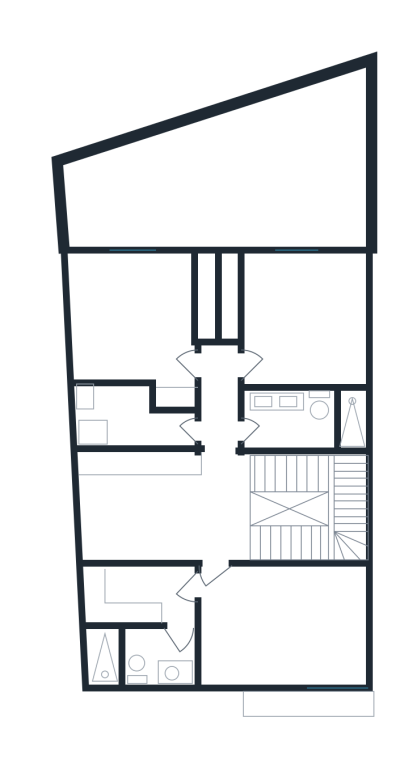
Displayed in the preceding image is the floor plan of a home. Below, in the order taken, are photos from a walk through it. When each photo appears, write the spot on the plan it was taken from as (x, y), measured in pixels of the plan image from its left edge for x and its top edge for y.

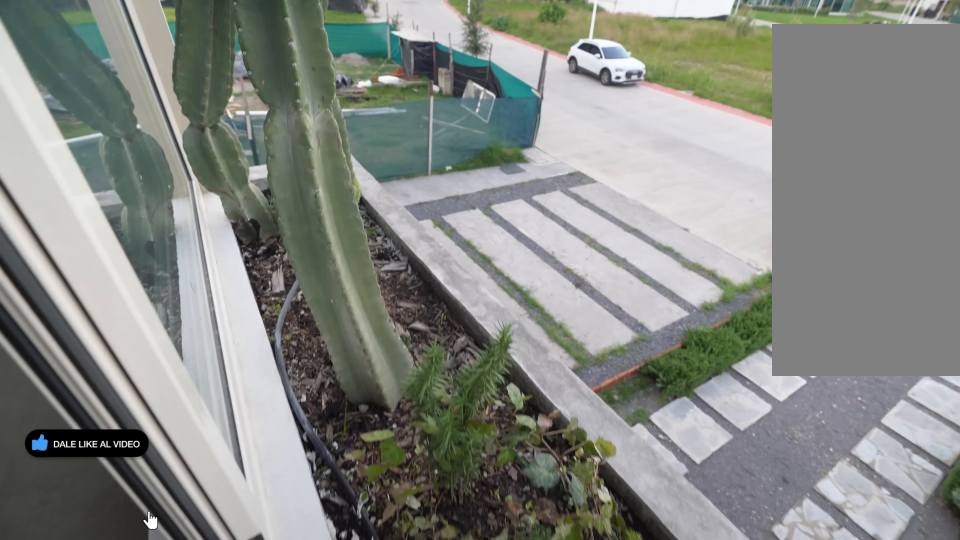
(283, 672)
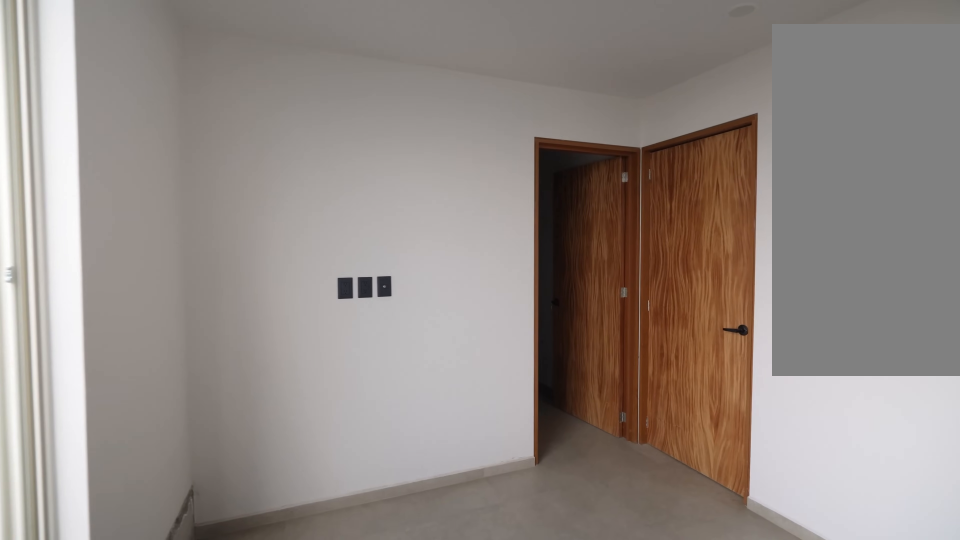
(283, 655)
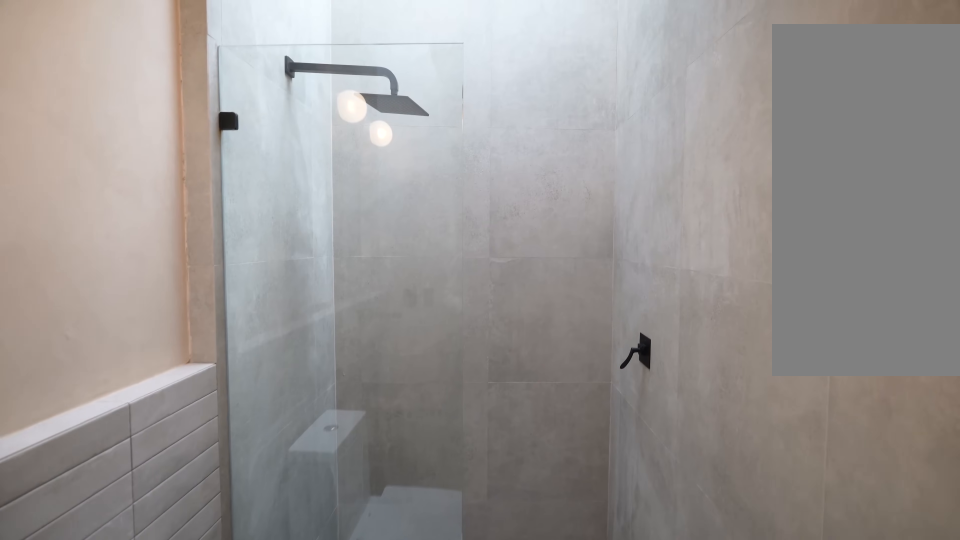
(165, 638)
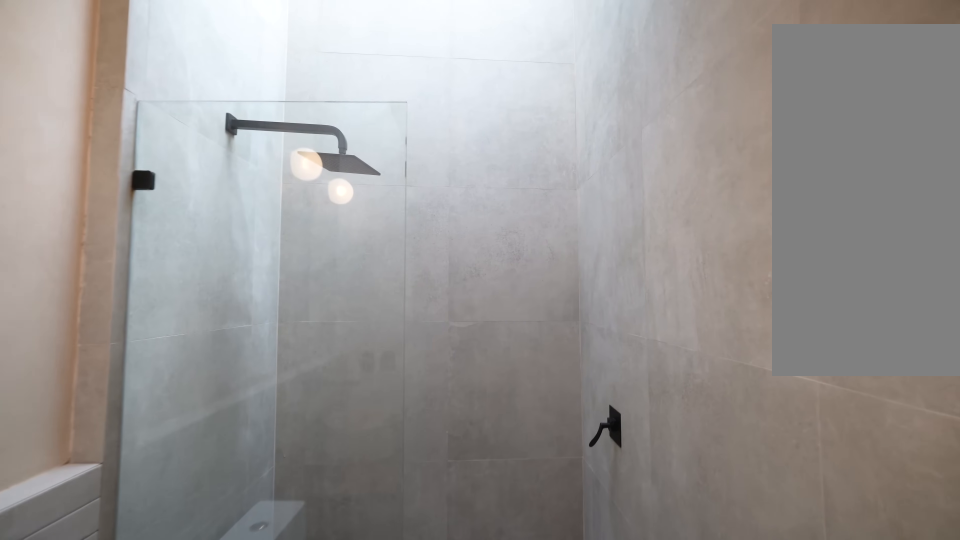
(164, 638)
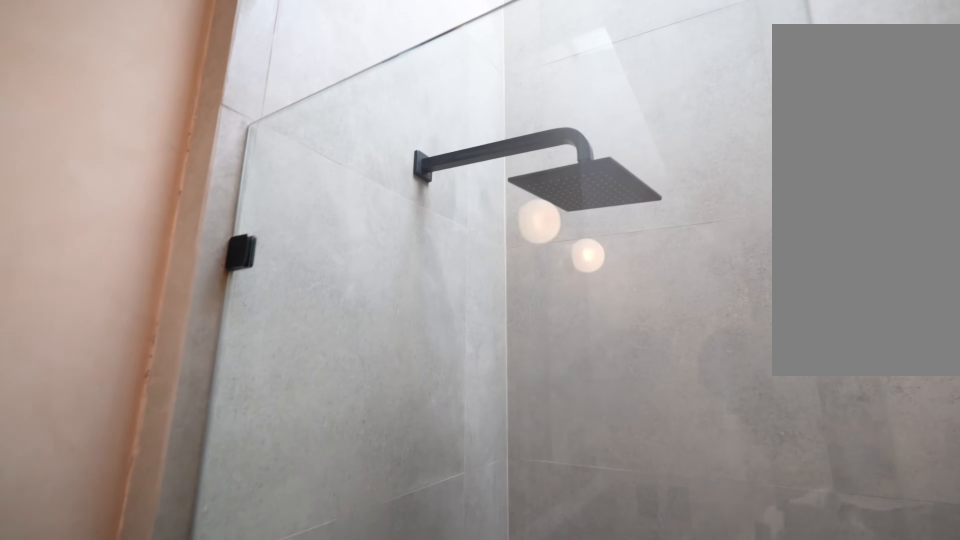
(116, 661)
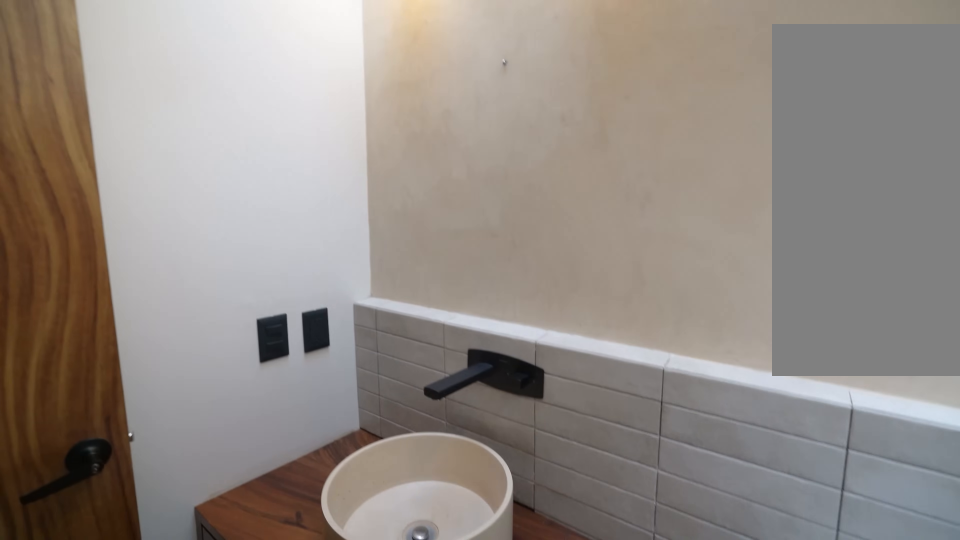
(150, 652)
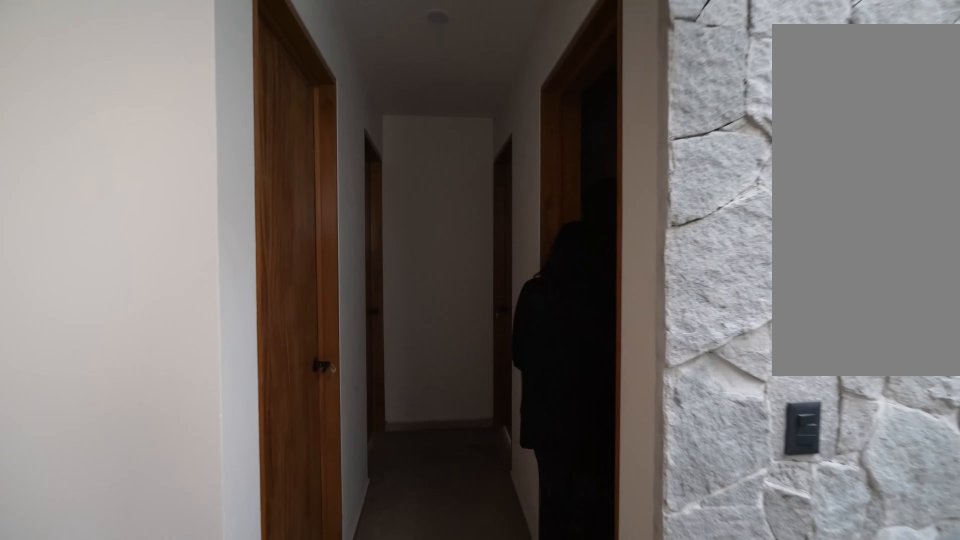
(212, 474)
